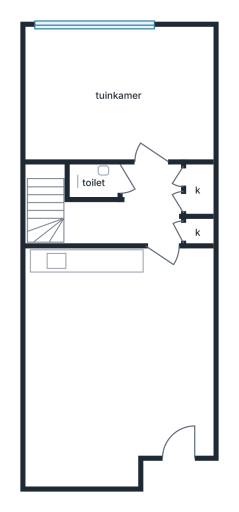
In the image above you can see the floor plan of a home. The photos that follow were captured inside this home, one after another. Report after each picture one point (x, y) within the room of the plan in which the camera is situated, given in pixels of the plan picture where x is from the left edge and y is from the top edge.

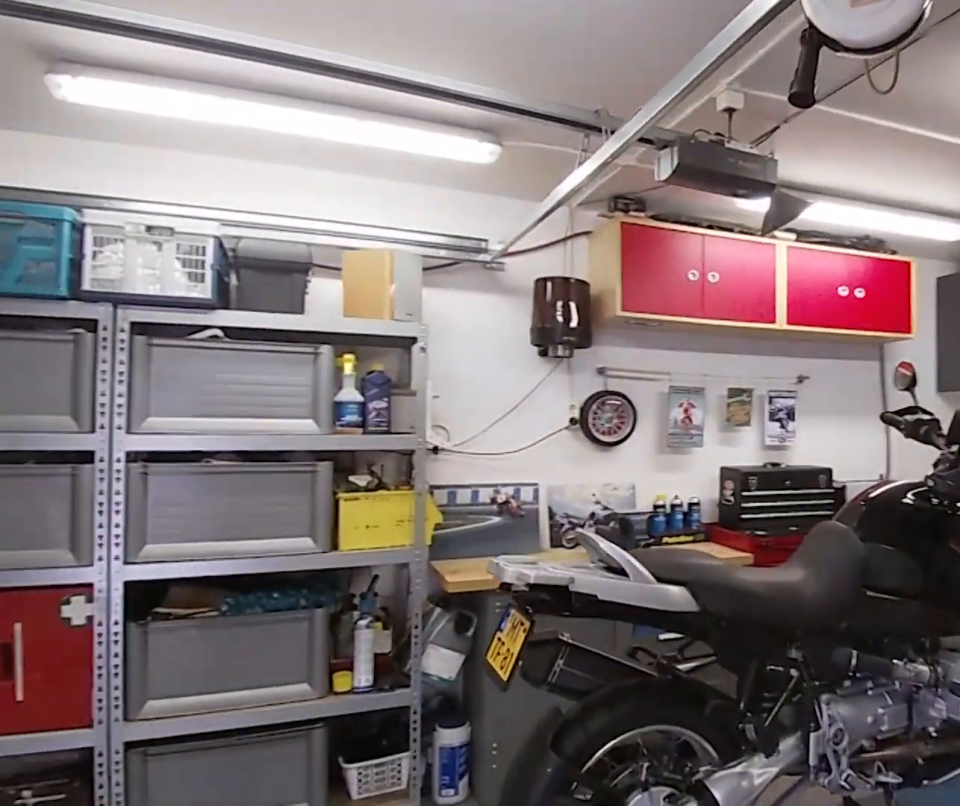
(46, 350)
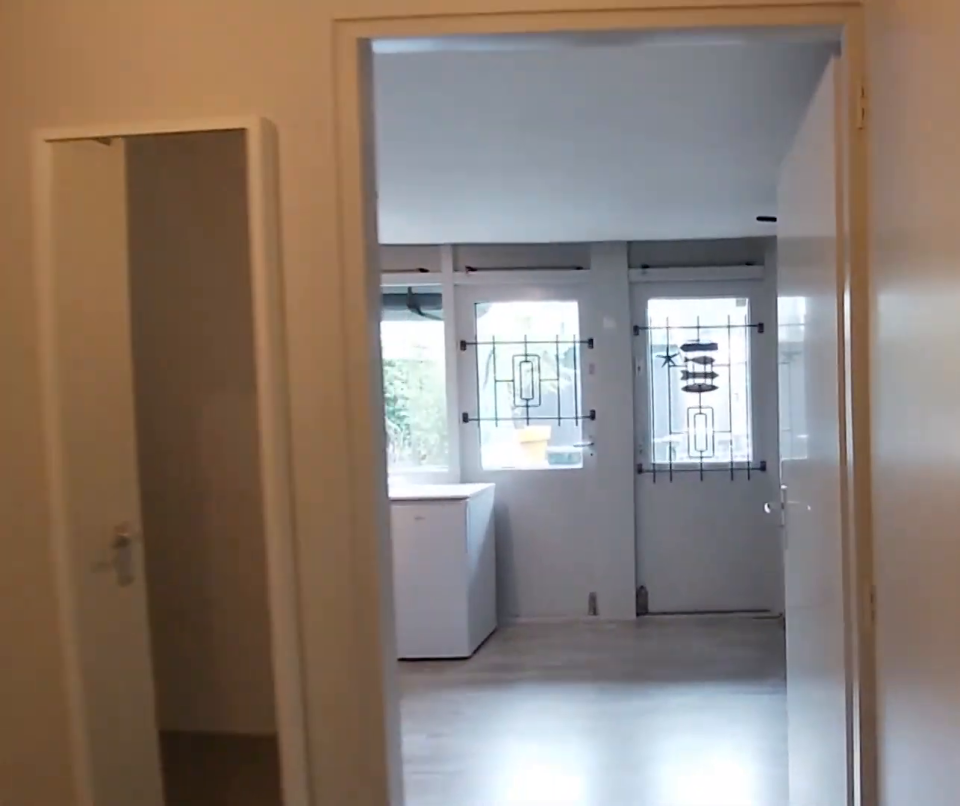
(136, 209)
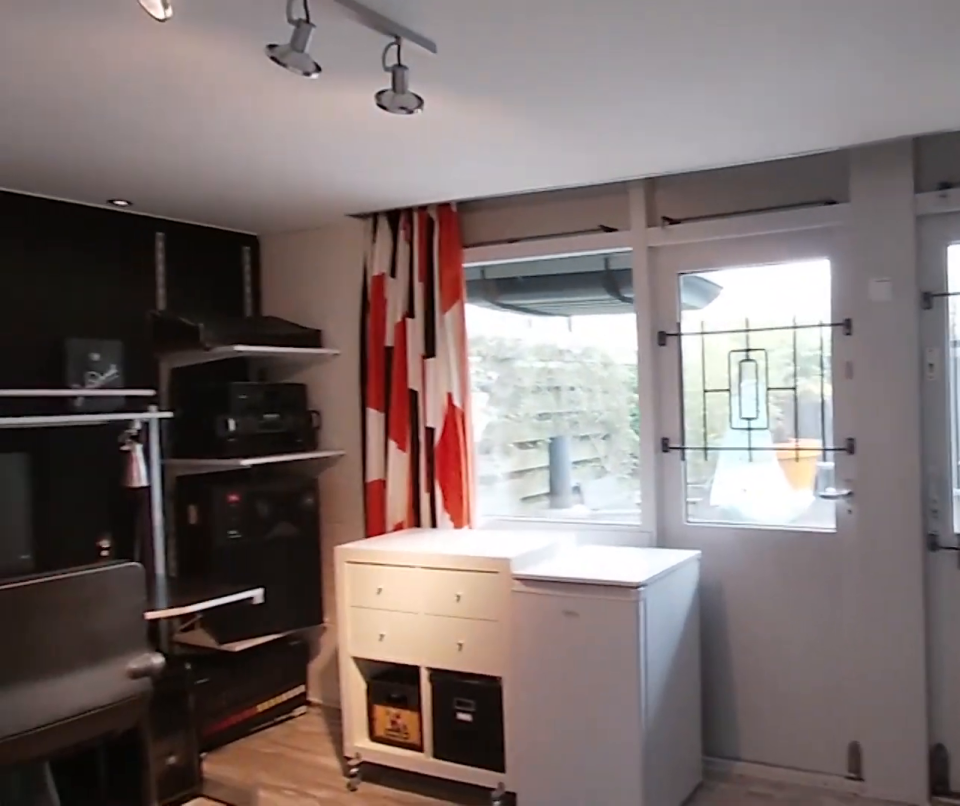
(120, 94)
